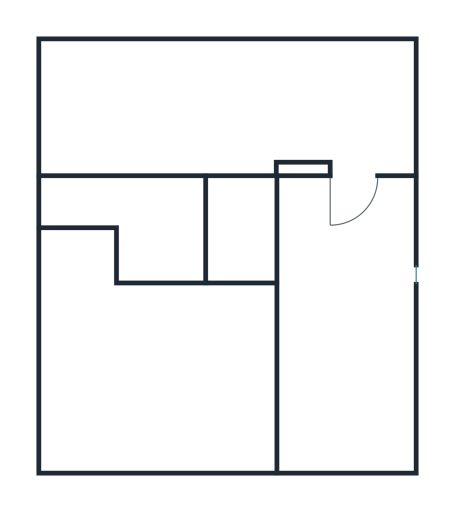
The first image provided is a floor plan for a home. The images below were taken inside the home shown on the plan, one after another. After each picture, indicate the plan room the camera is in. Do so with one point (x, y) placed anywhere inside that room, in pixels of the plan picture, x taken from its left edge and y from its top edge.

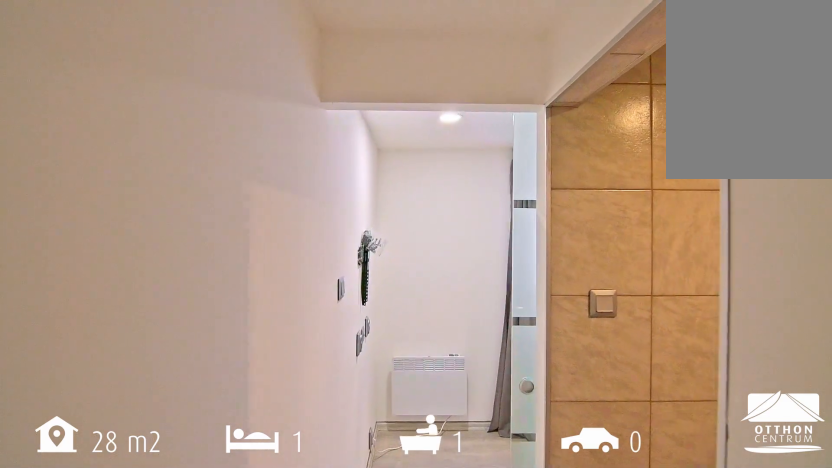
(245, 230)
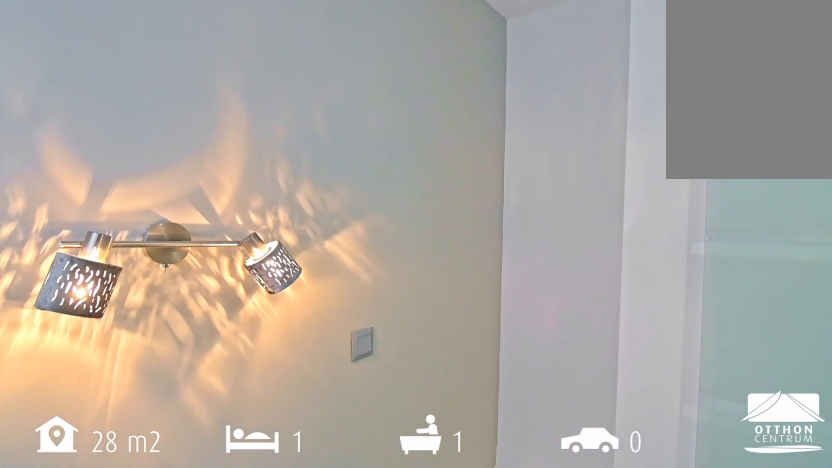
(142, 395)
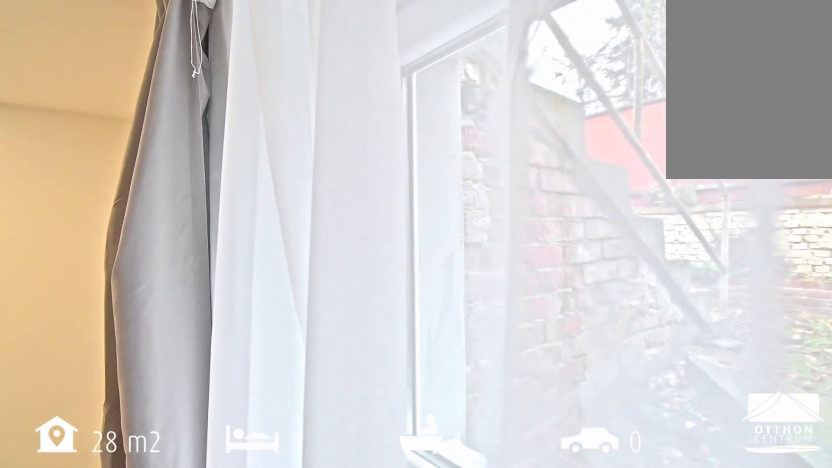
(142, 395)
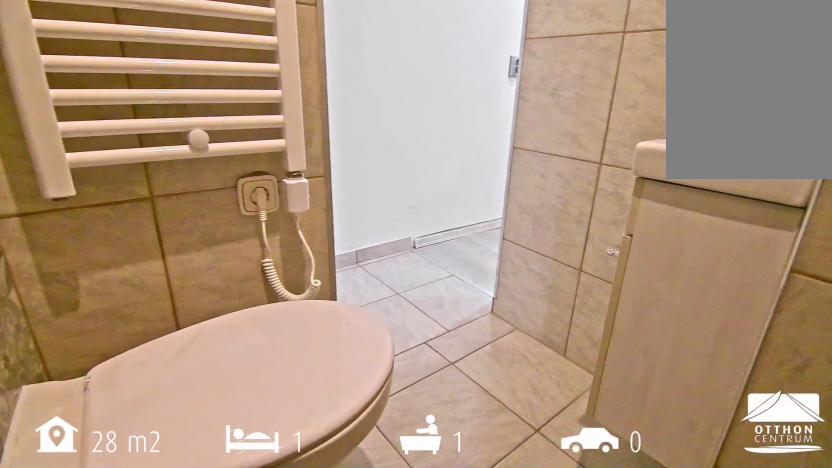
(161, 226)
